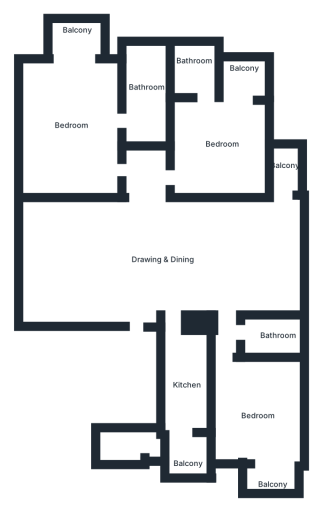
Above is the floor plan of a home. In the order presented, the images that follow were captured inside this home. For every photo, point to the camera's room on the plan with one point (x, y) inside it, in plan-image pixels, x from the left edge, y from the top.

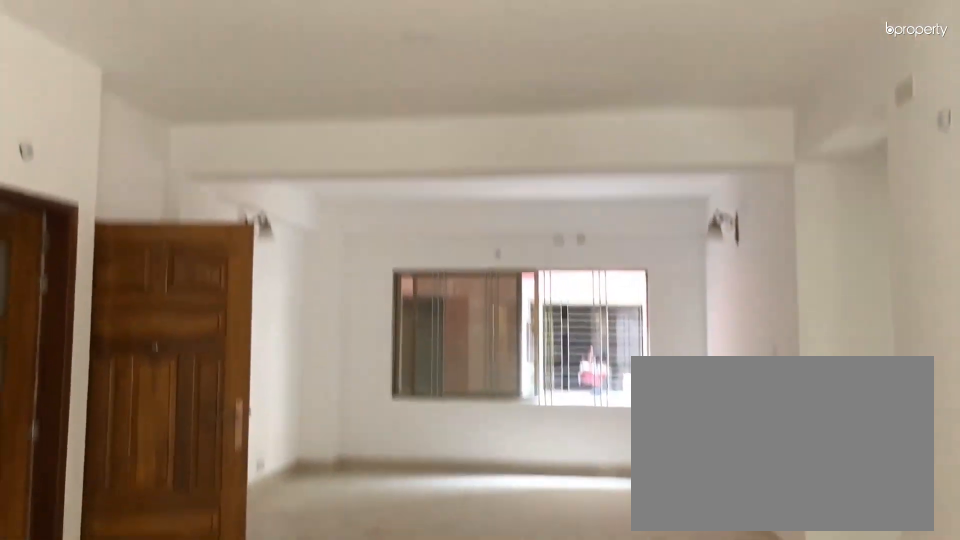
(183, 259)
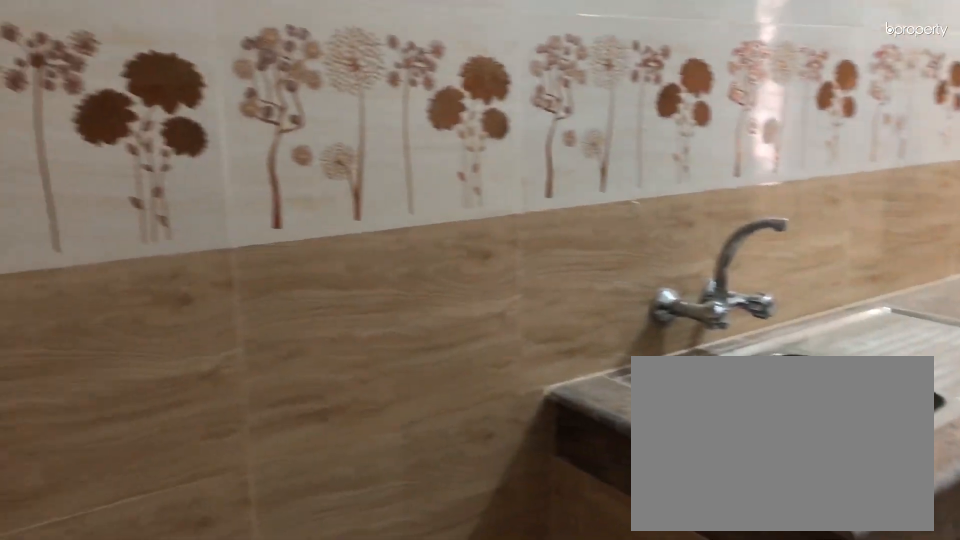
(185, 388)
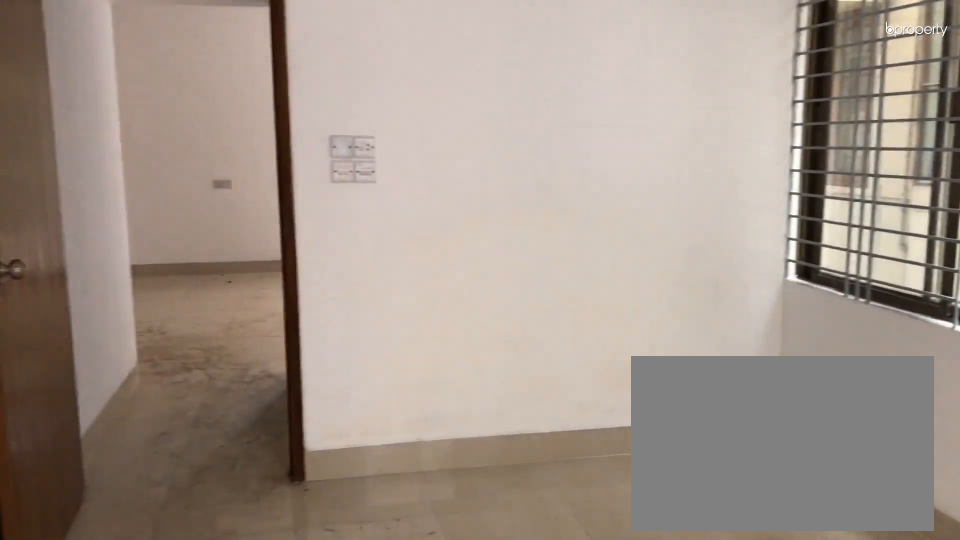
(262, 417)
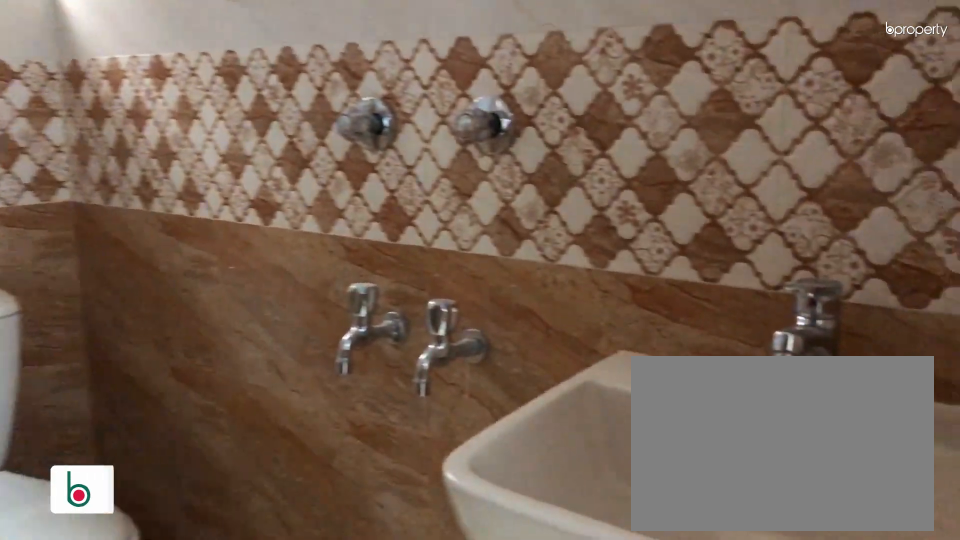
(266, 332)
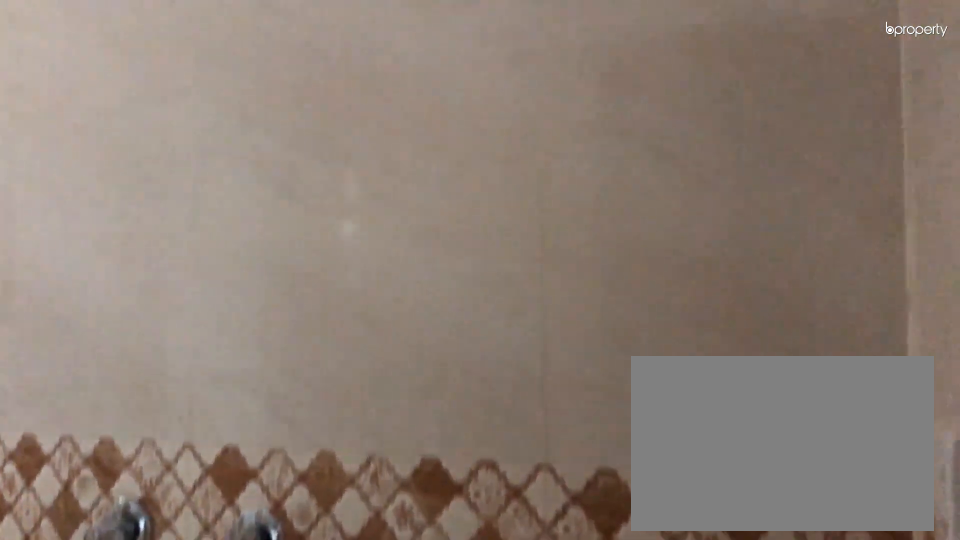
(266, 332)
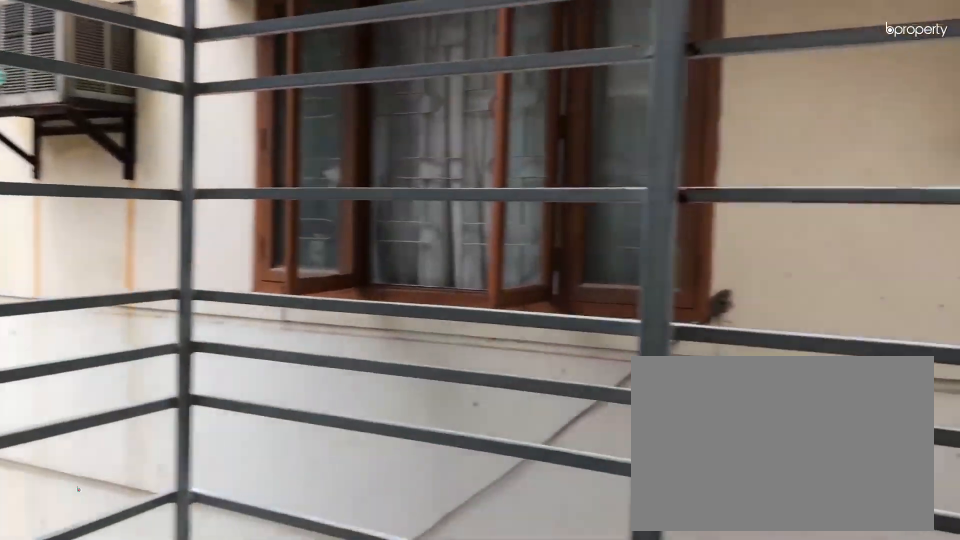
(283, 163)
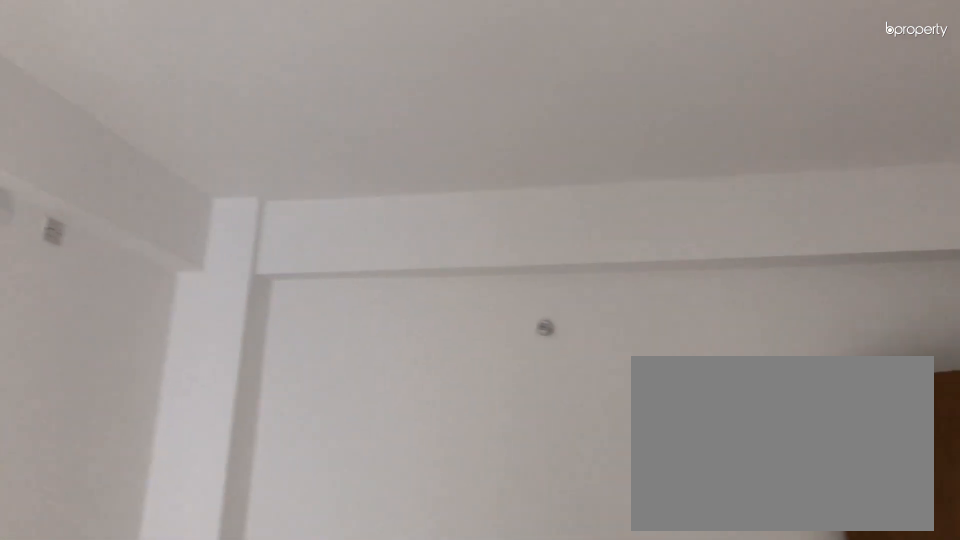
(216, 143)
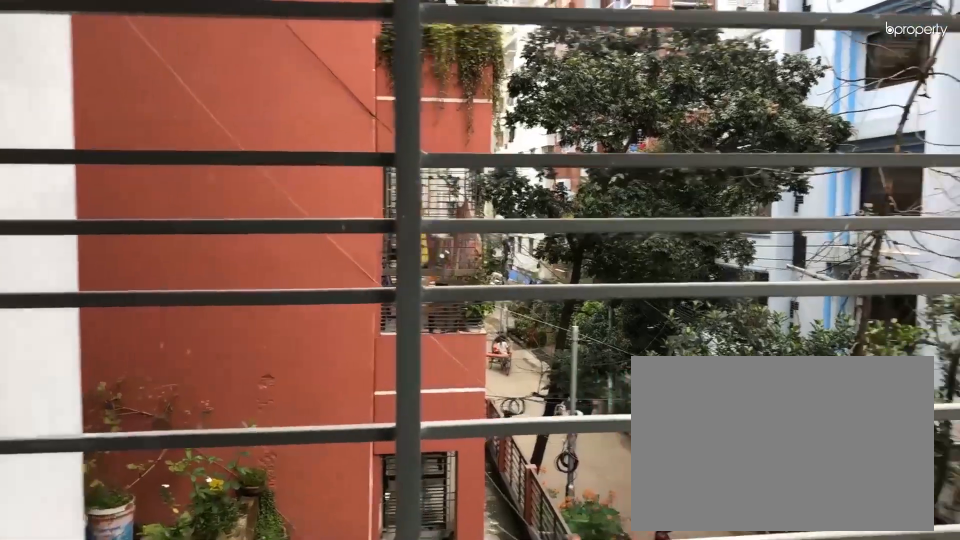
(74, 32)
